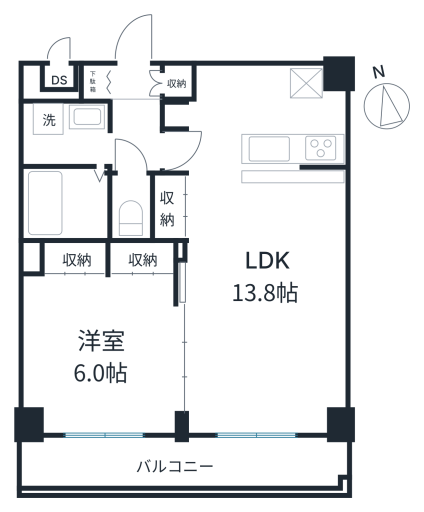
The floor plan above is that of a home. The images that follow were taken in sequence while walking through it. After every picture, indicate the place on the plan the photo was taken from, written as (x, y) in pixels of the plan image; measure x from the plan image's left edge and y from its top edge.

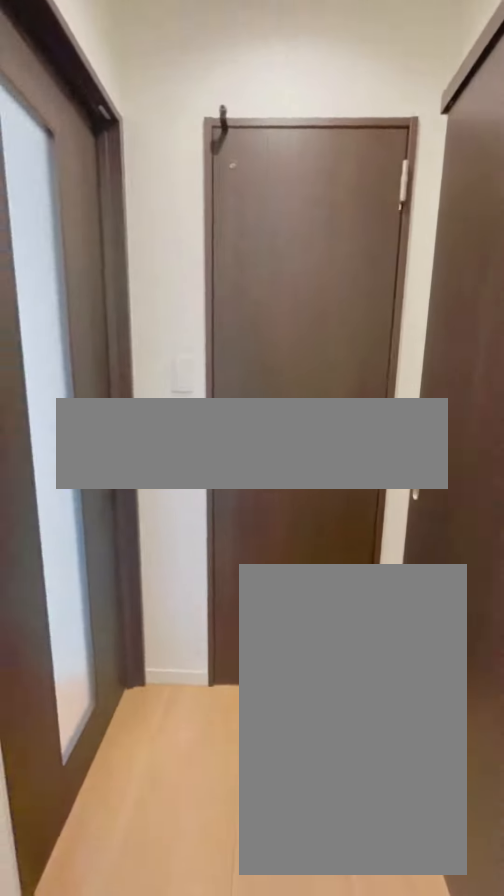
(108, 130)
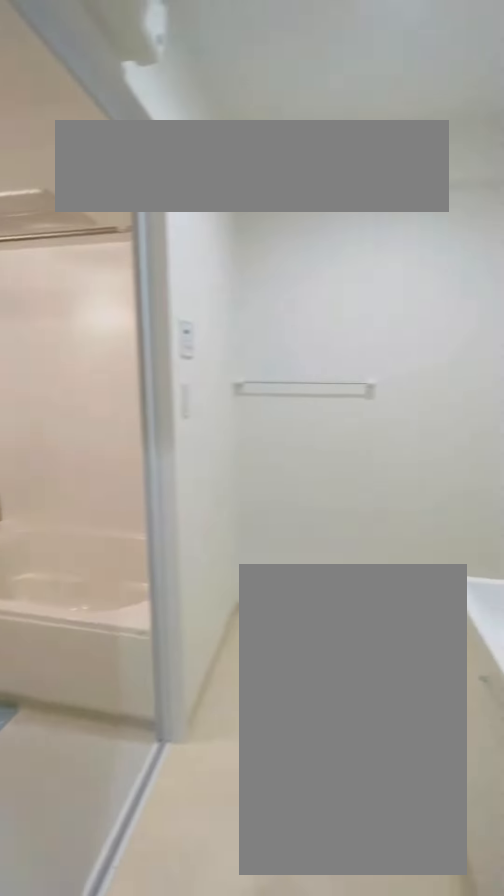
(63, 138)
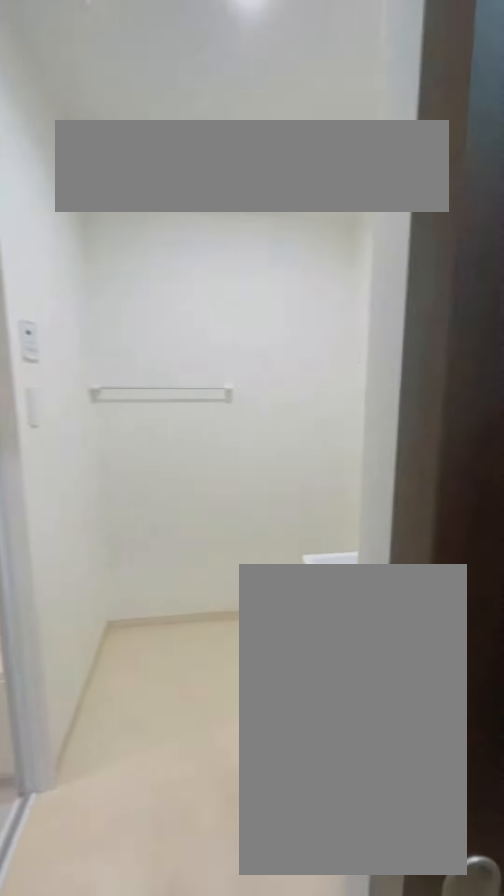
(65, 143)
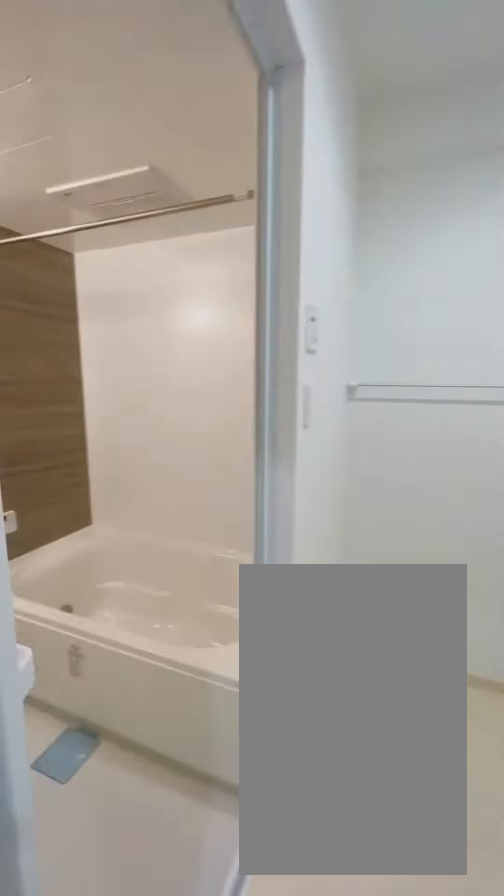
(65, 158)
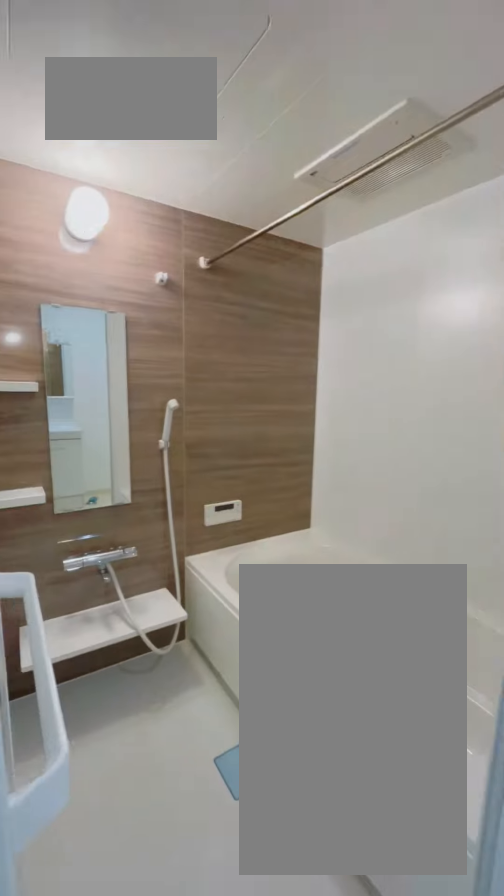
(66, 202)
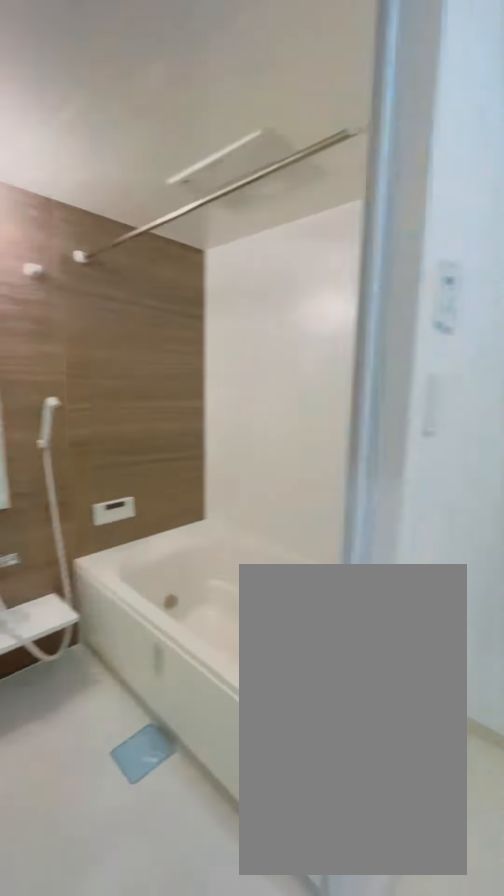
(65, 197)
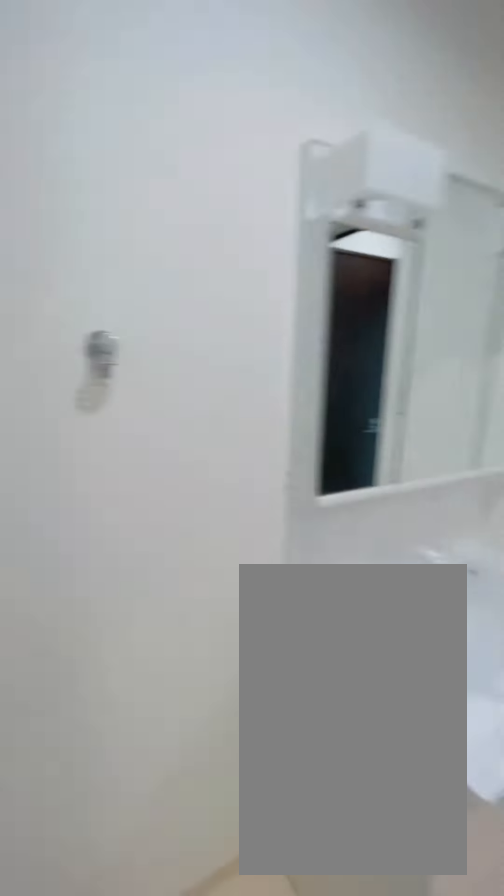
(52, 163)
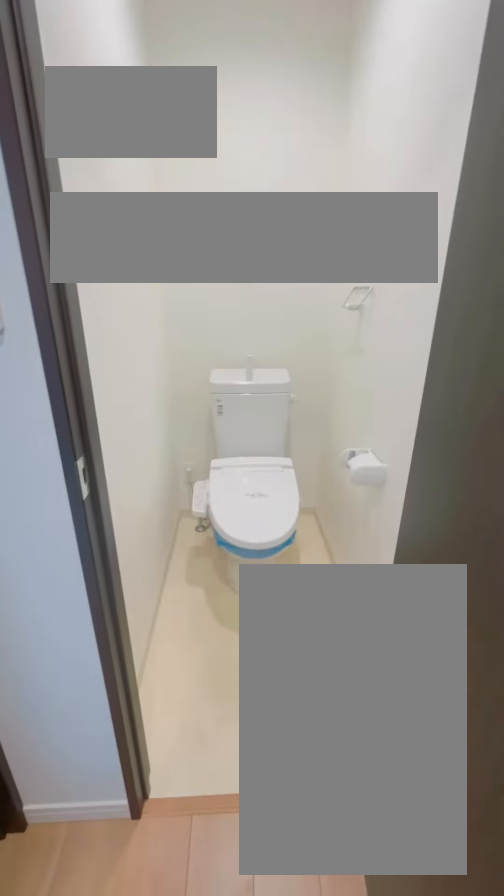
(129, 202)
